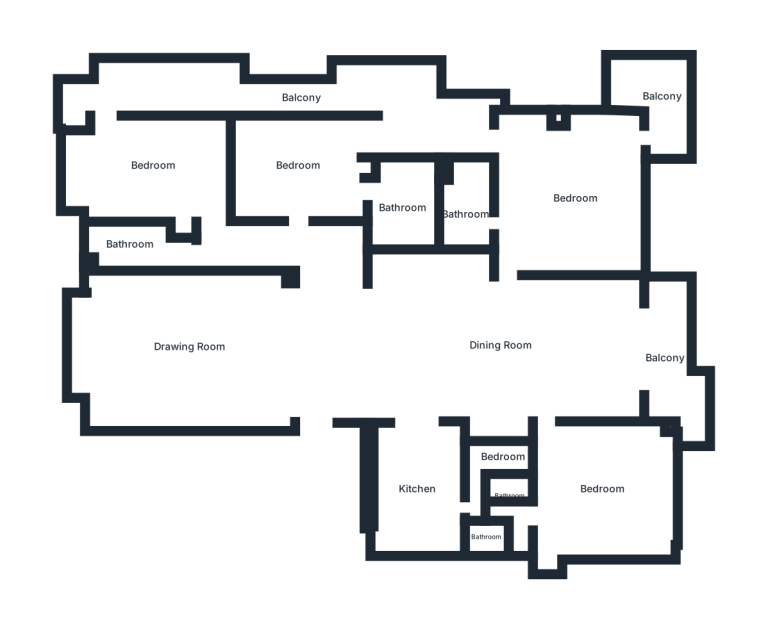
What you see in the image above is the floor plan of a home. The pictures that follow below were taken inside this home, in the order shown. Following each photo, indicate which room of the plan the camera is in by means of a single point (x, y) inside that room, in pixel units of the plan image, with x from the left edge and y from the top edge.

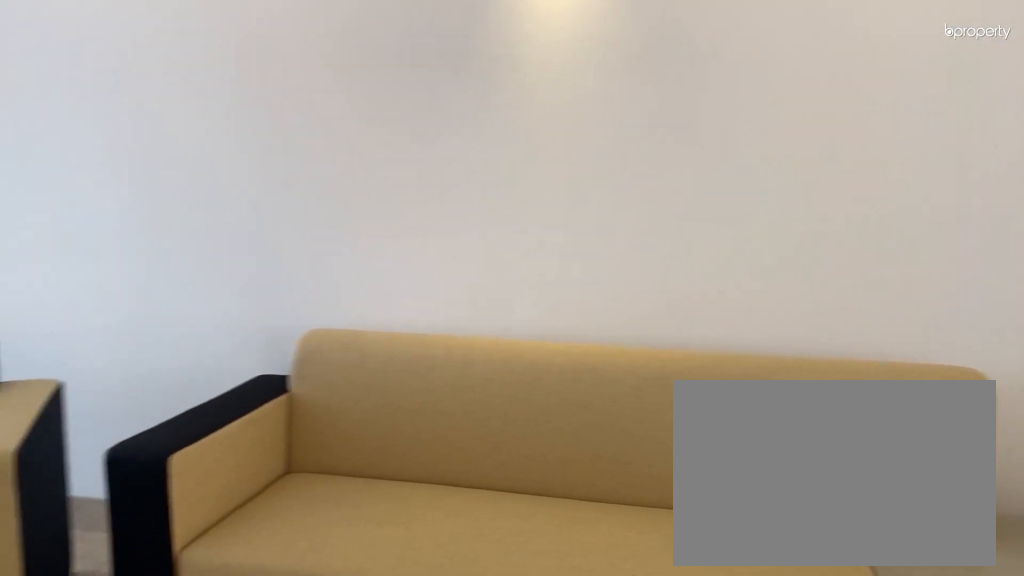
(192, 353)
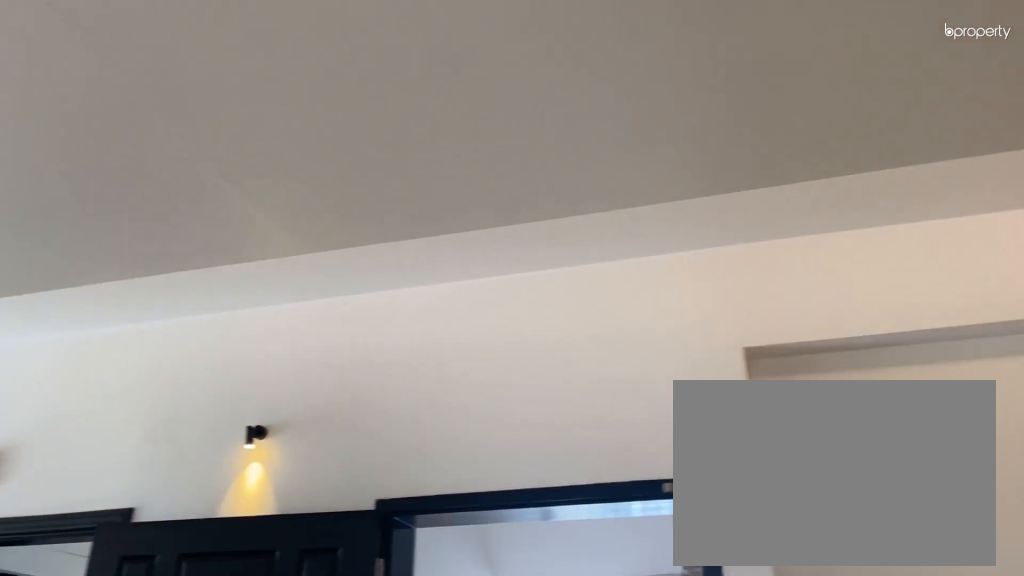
(192, 353)
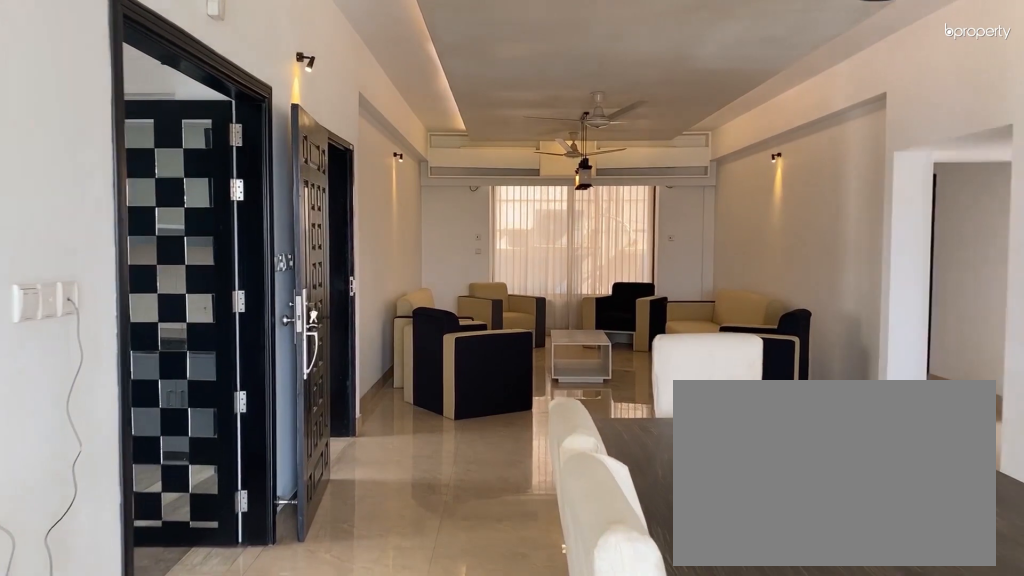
(497, 345)
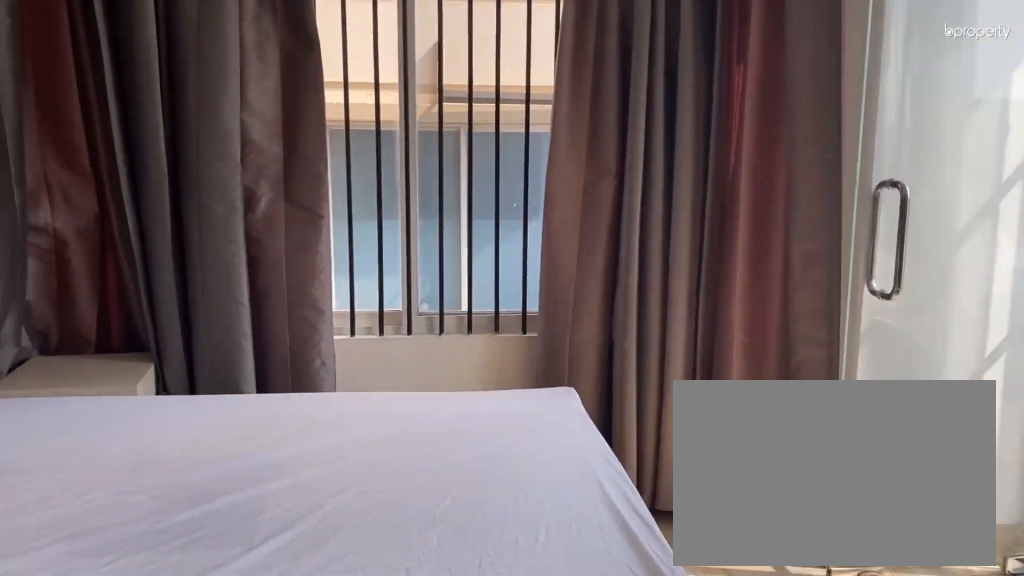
(151, 168)
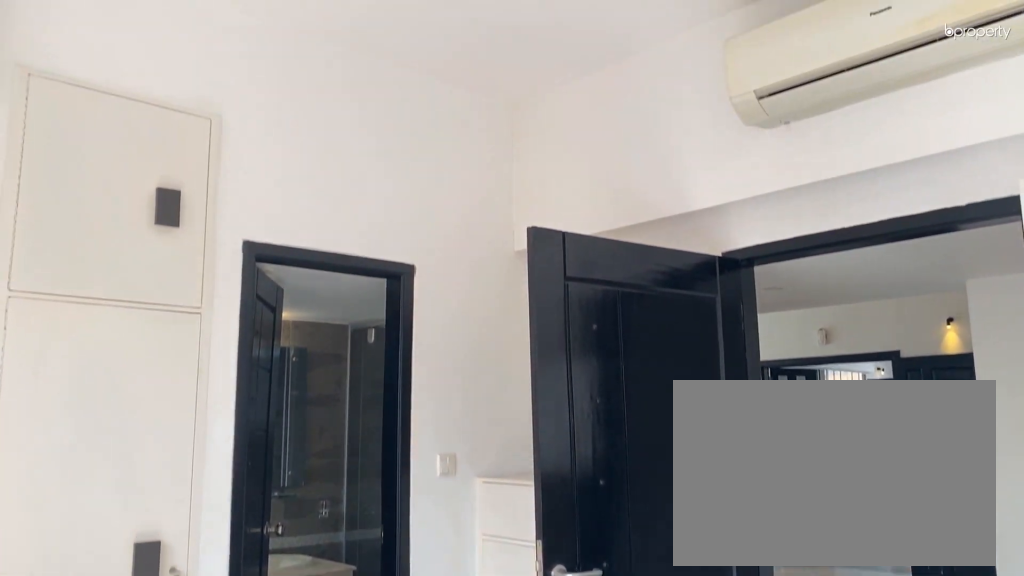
(296, 165)
